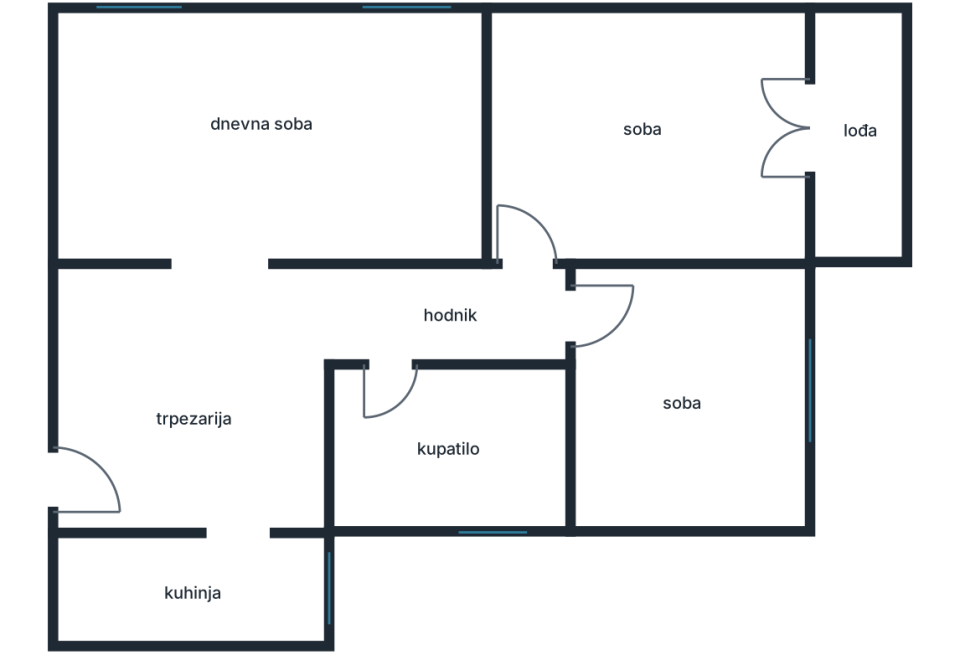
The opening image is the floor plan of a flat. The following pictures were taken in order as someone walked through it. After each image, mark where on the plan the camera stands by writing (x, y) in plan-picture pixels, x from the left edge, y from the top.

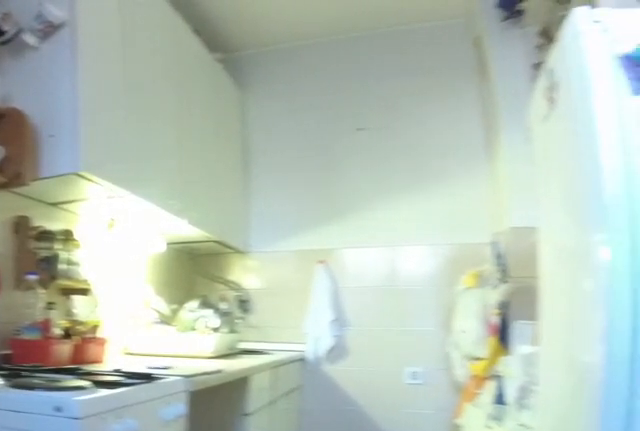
(261, 560)
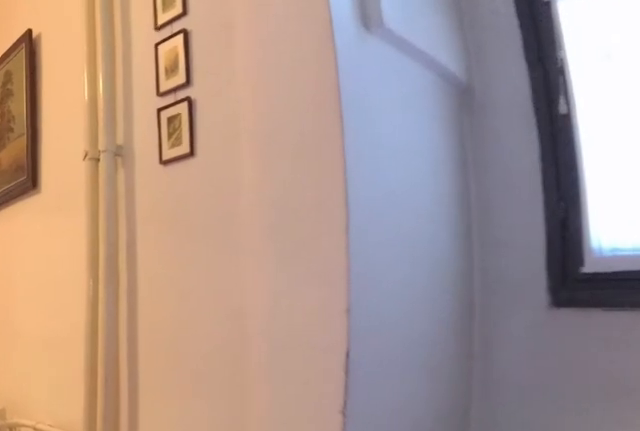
(232, 583)
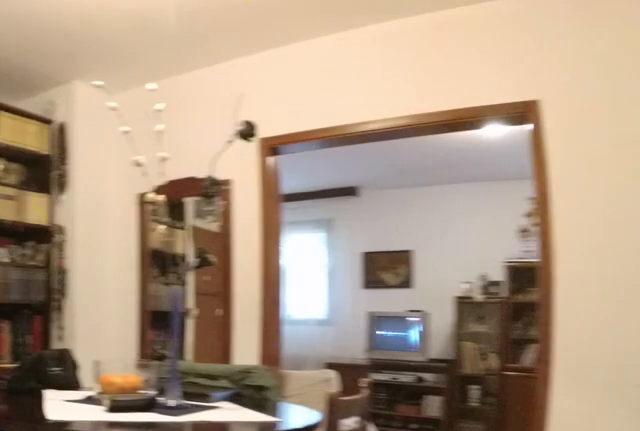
(252, 525)
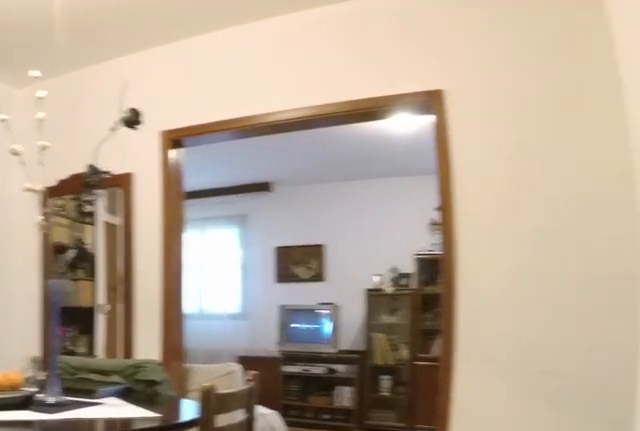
(246, 517)
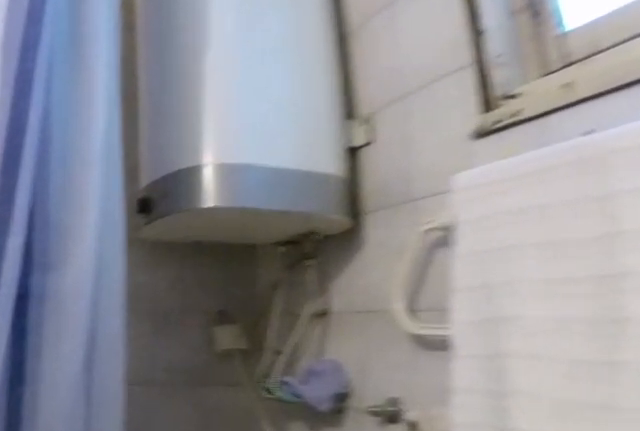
(437, 458)
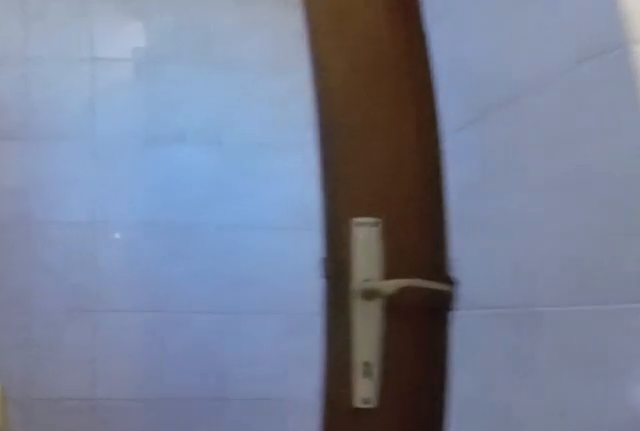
(472, 456)
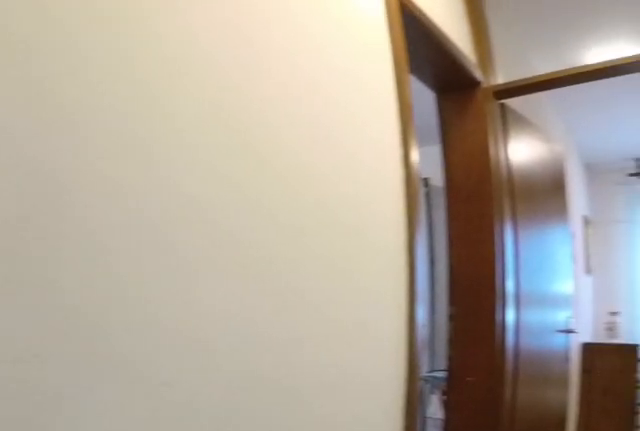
(385, 338)
